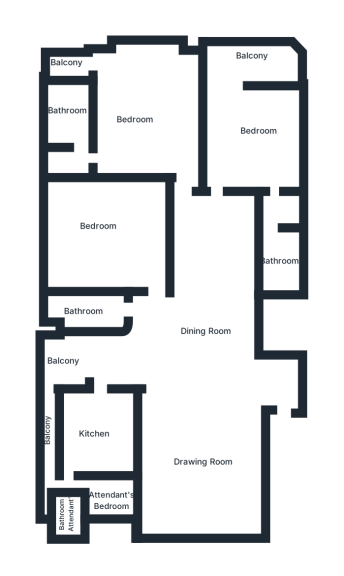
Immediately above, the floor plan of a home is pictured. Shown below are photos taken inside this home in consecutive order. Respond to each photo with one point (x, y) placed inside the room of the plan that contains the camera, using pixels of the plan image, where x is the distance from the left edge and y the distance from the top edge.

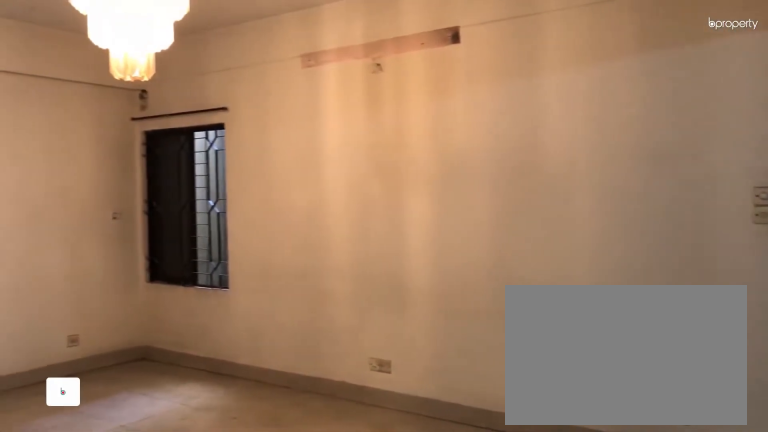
(207, 454)
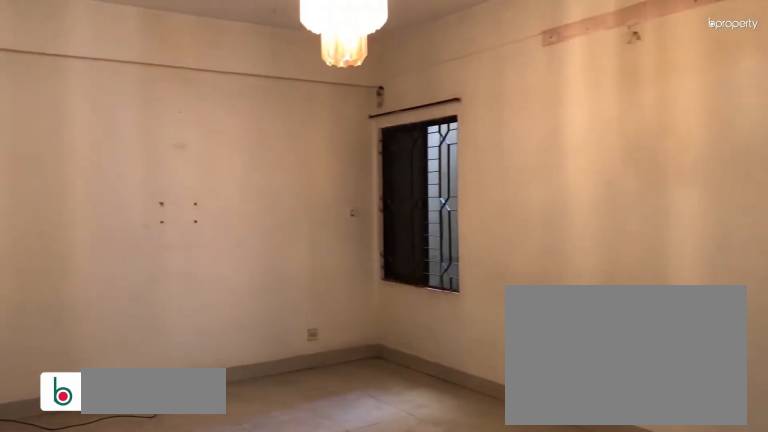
(207, 454)
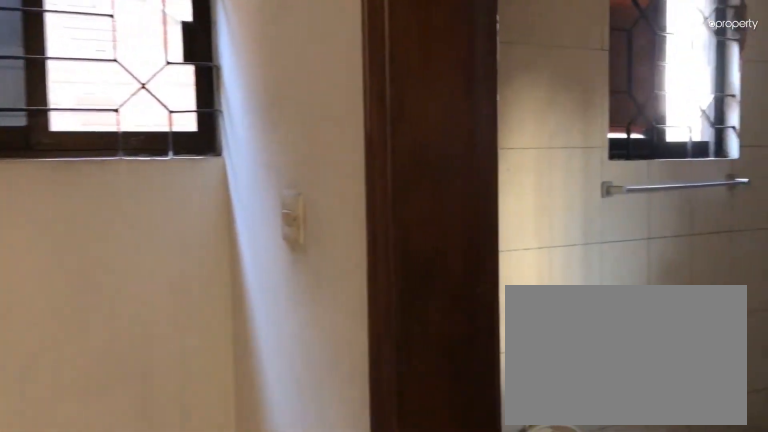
(77, 115)
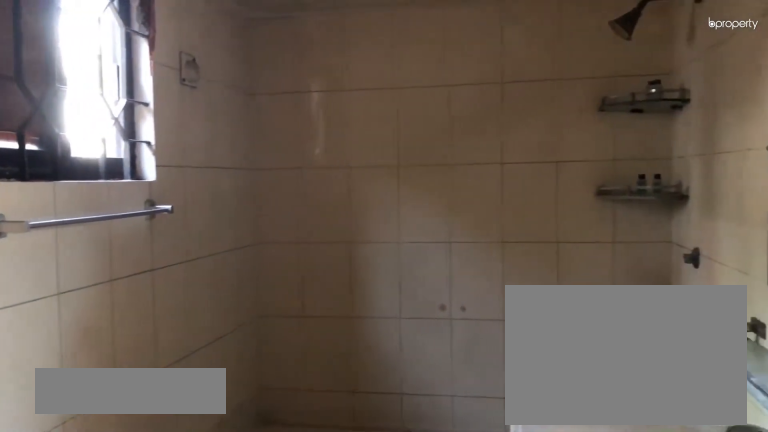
(77, 115)
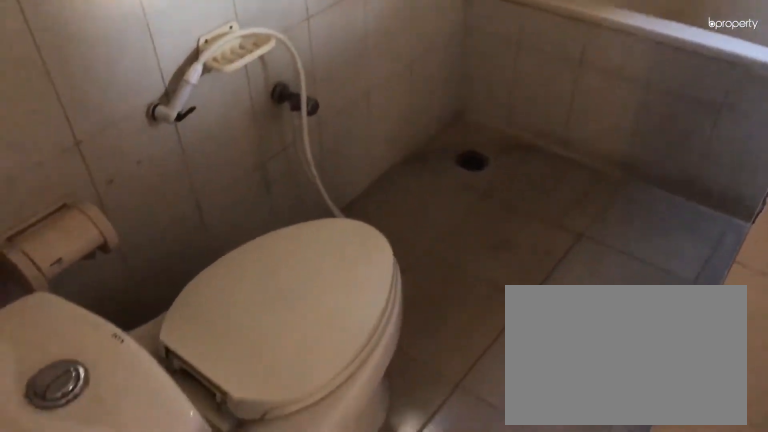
(77, 115)
